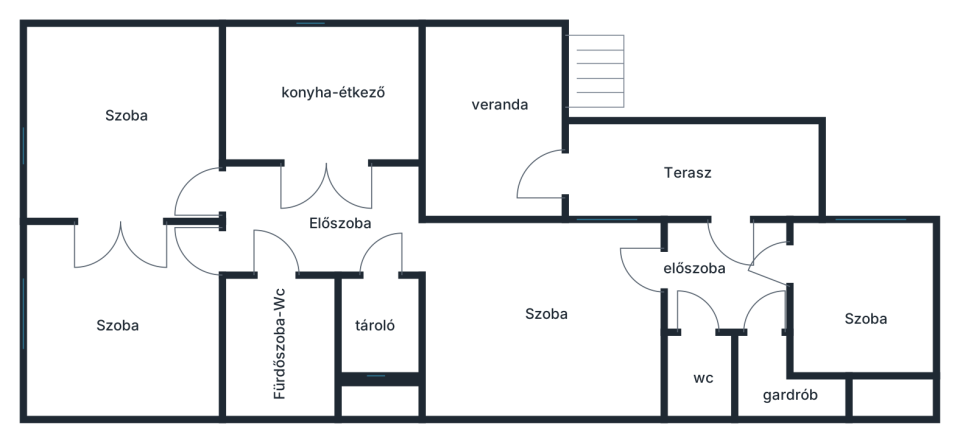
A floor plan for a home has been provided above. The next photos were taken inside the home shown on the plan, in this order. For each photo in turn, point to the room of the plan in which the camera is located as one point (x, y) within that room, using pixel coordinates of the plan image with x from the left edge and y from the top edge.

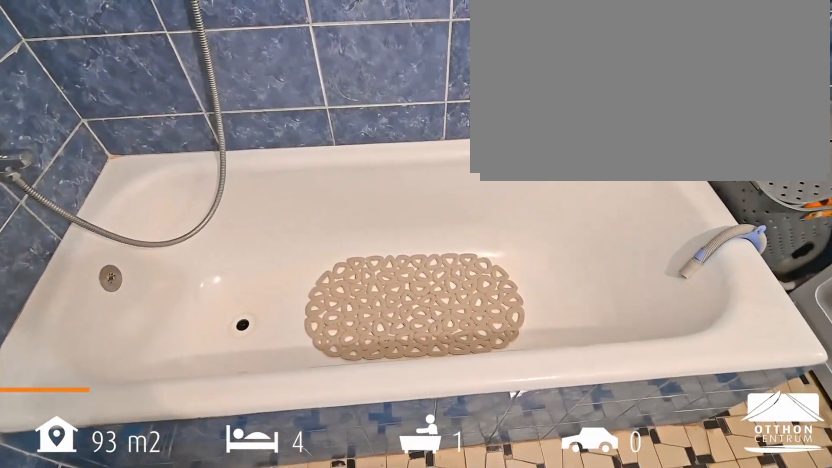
(279, 341)
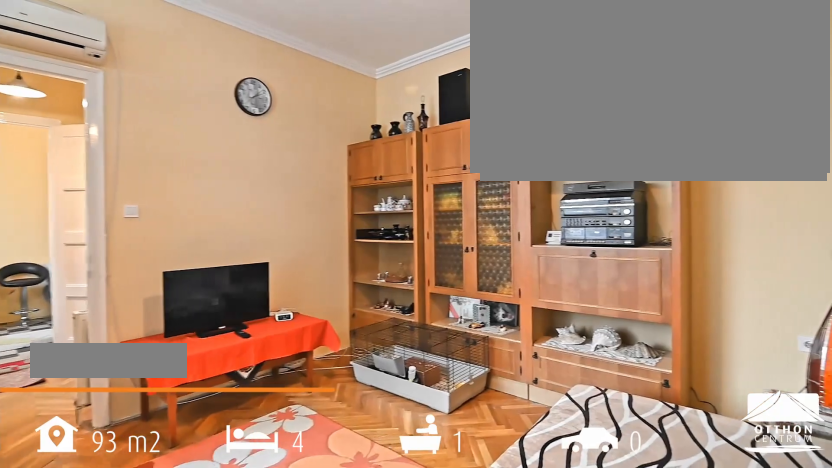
(544, 321)
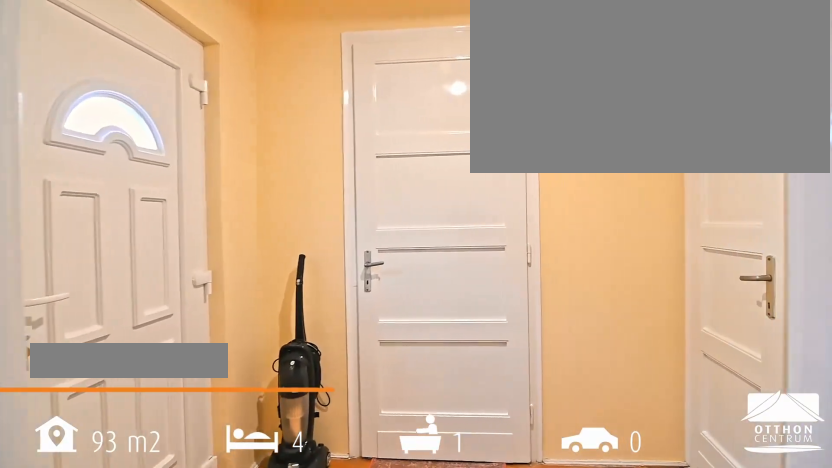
(708, 273)
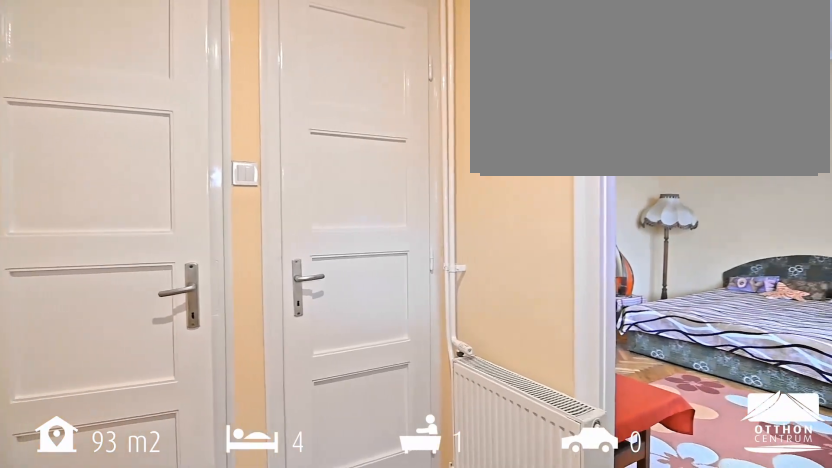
(709, 273)
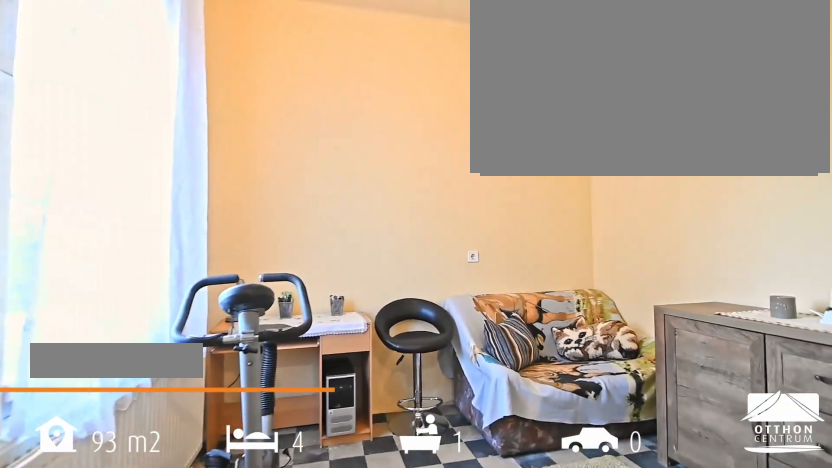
(864, 295)
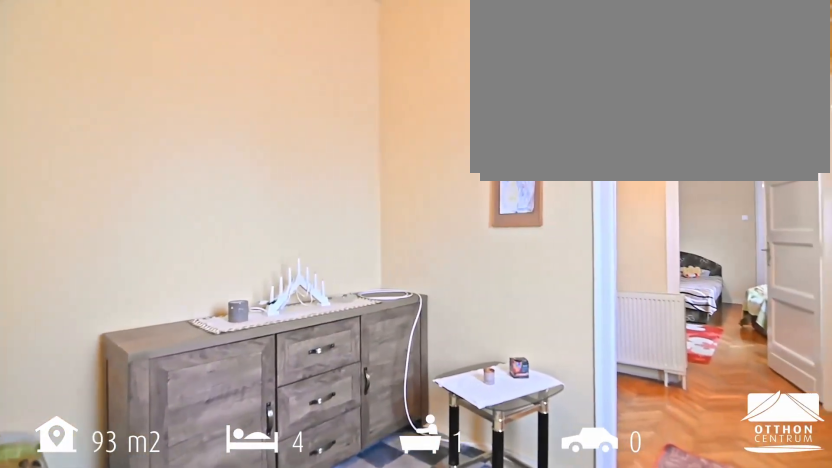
(864, 295)
